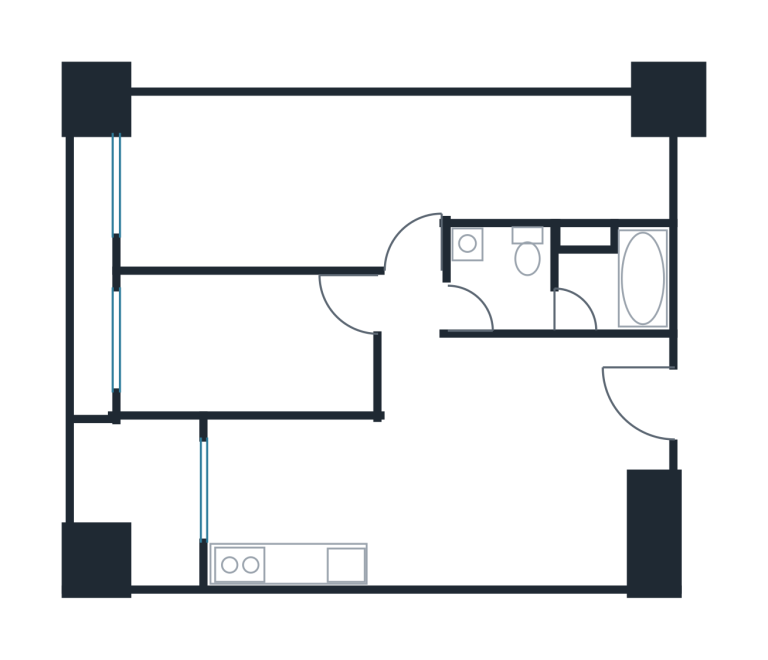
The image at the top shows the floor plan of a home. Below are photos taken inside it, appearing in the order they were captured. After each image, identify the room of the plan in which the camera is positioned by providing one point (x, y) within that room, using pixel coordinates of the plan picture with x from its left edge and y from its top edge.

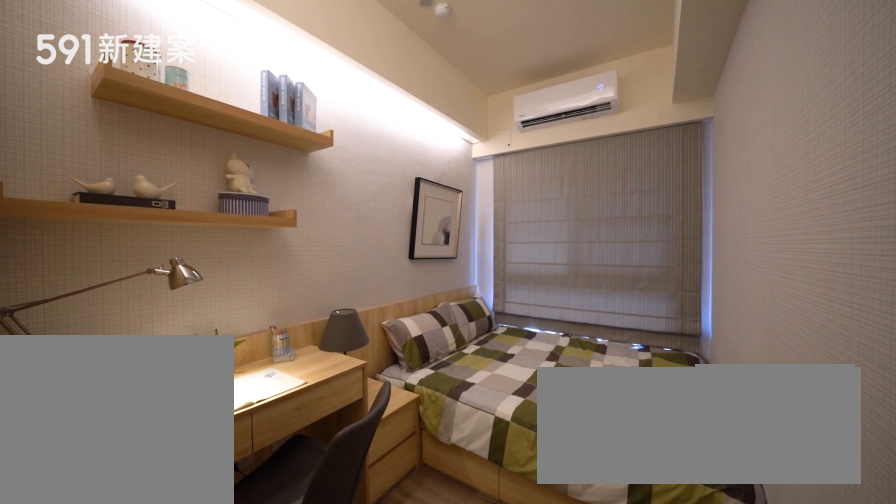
(245, 343)
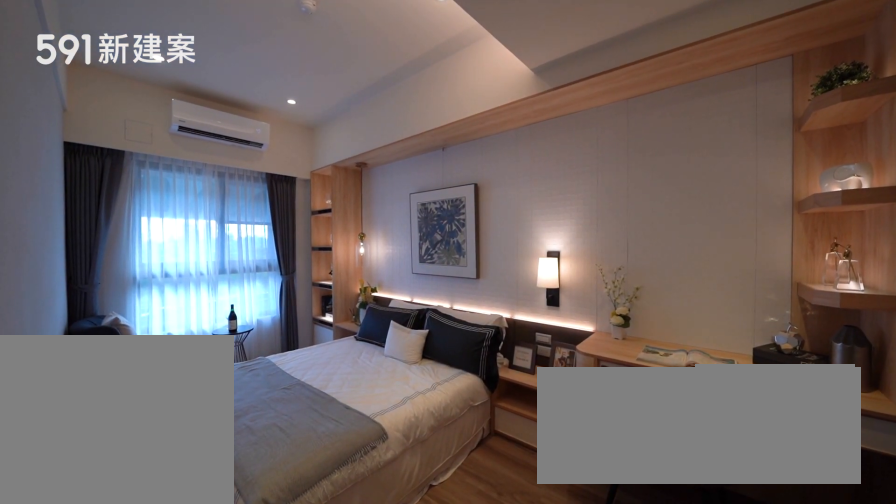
(276, 182)
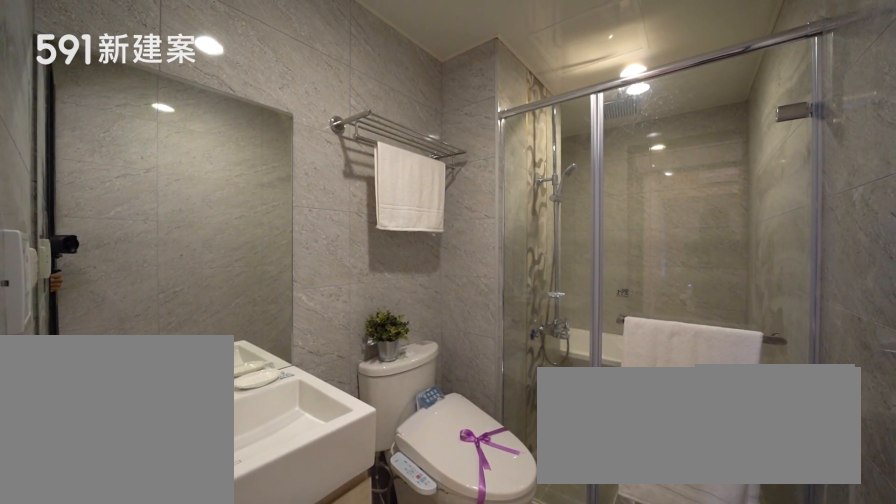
(562, 280)
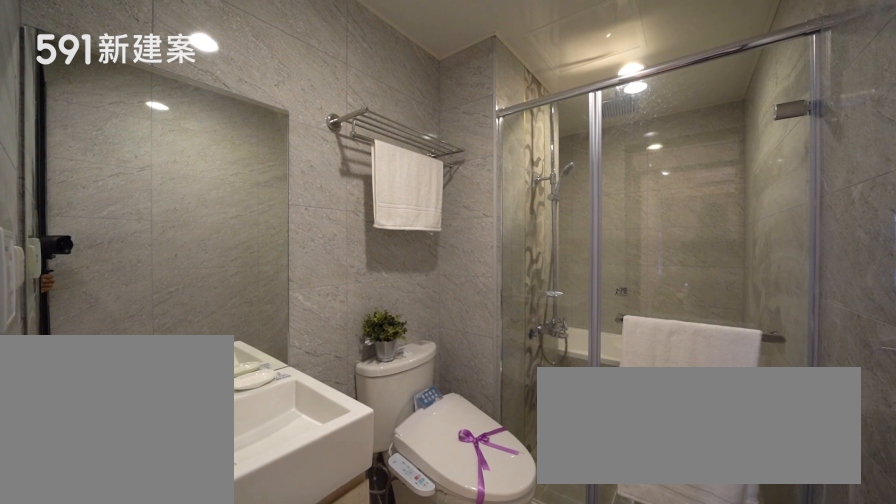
(562, 280)
